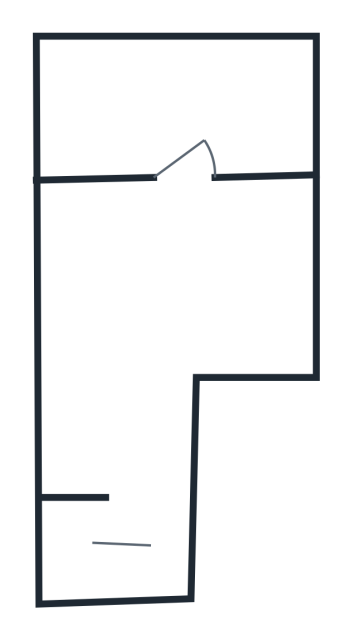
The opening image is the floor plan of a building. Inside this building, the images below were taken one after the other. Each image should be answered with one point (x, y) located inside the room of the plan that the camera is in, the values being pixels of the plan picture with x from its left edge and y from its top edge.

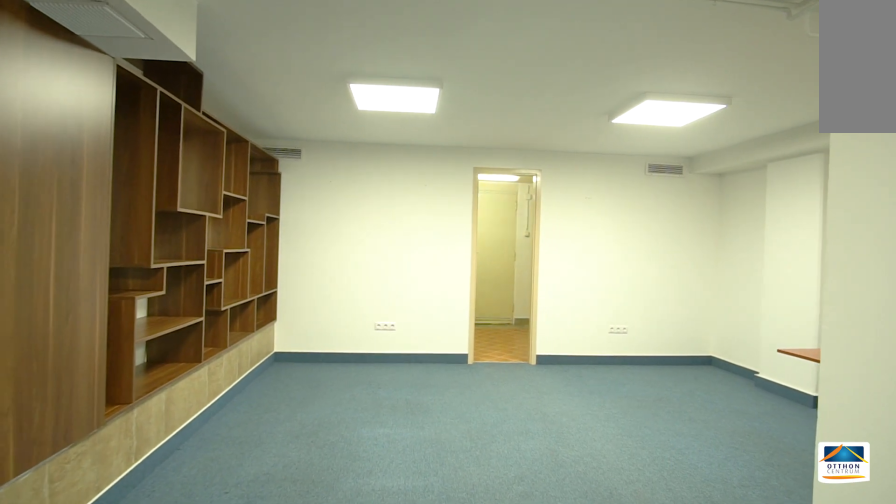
(161, 294)
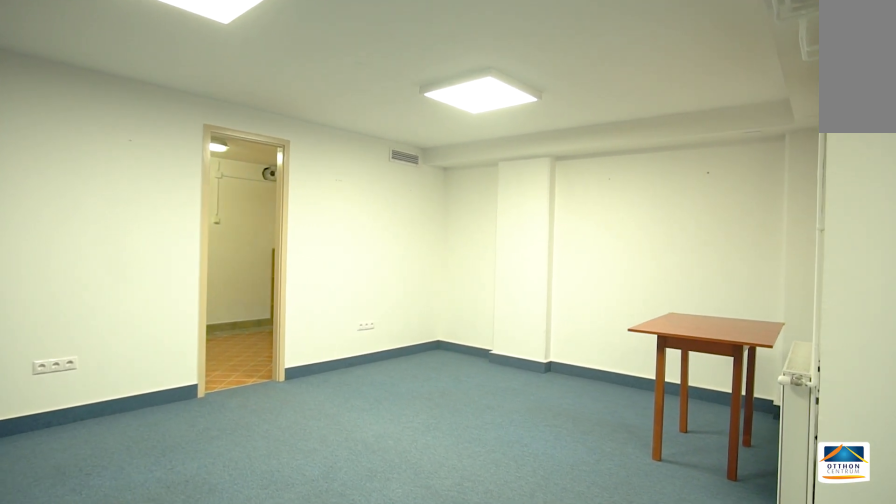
(161, 294)
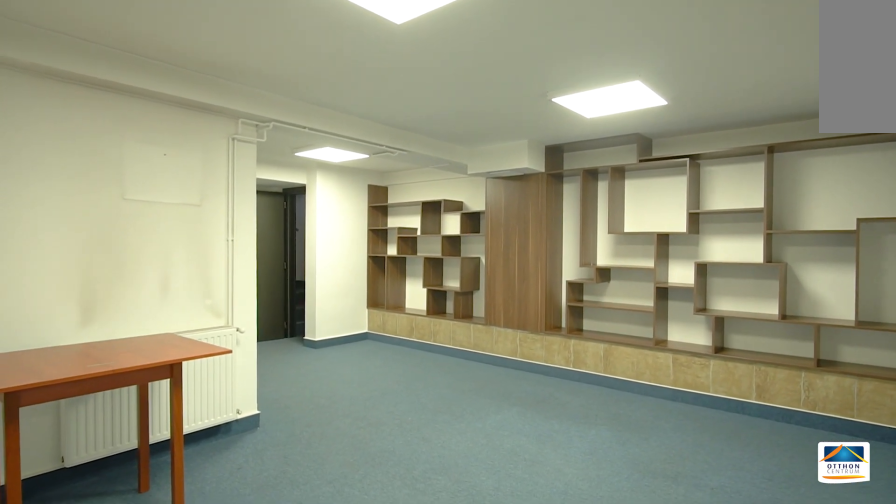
(161, 294)
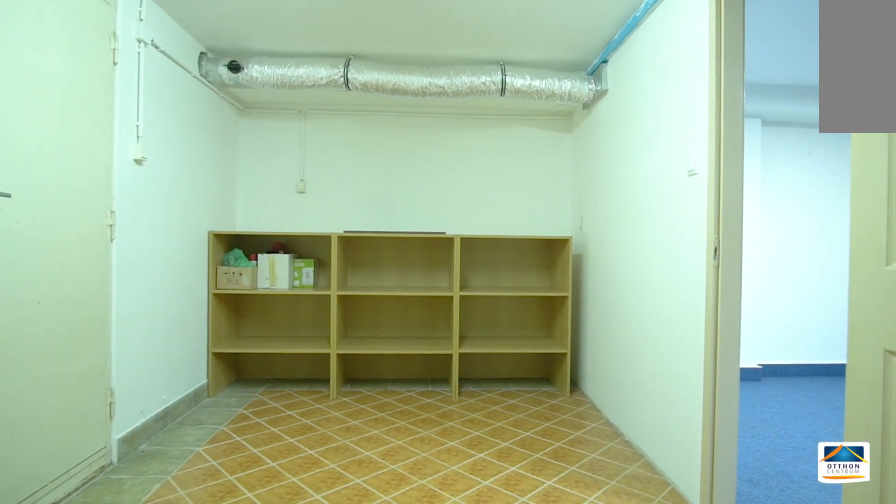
(172, 95)
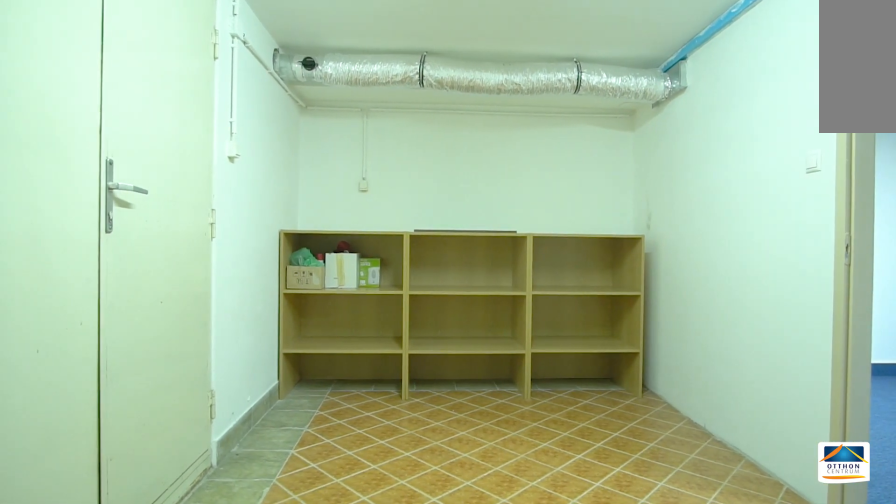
(172, 94)
